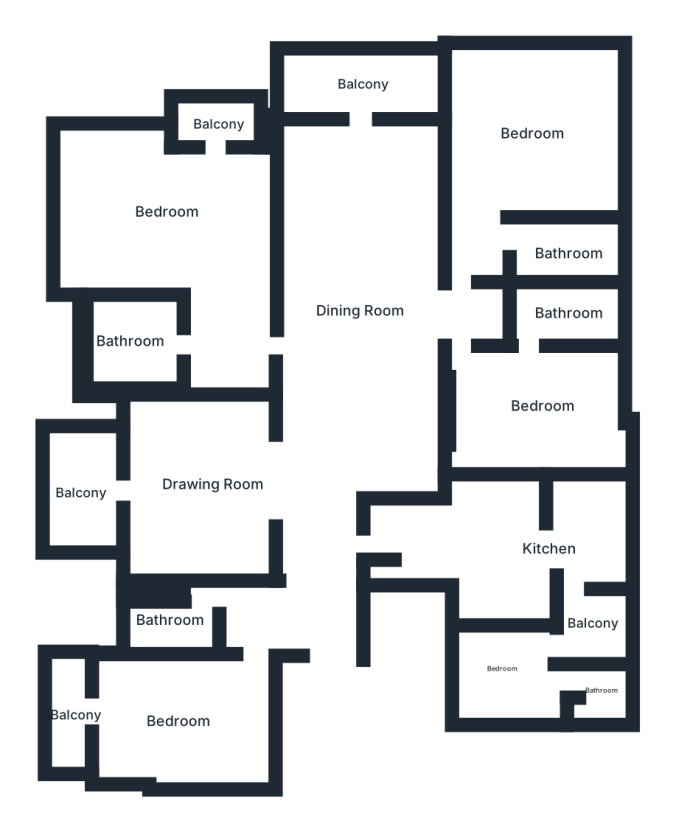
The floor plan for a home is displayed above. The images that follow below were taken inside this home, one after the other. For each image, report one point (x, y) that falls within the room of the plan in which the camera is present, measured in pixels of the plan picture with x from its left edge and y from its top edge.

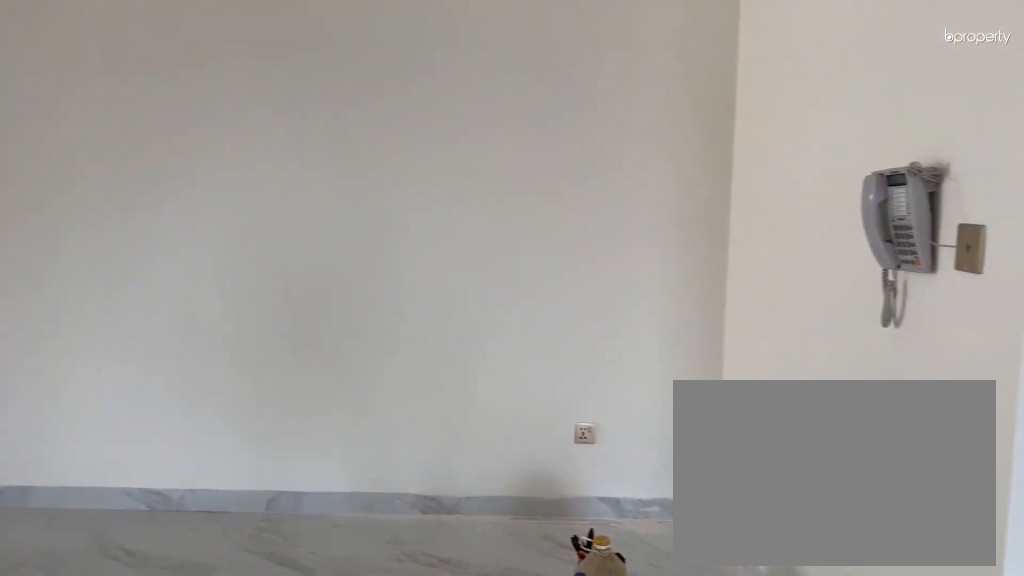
(353, 303)
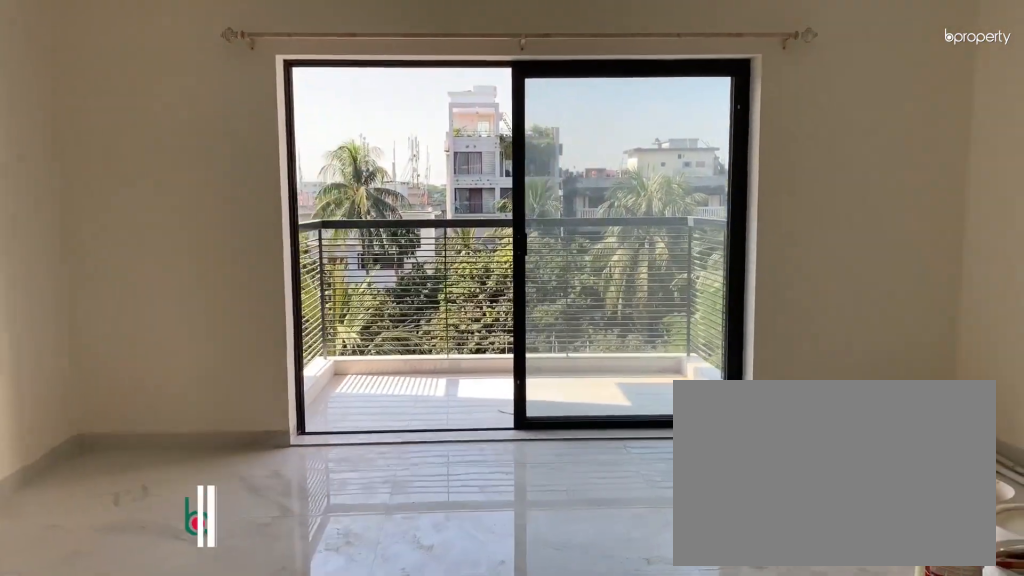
(216, 486)
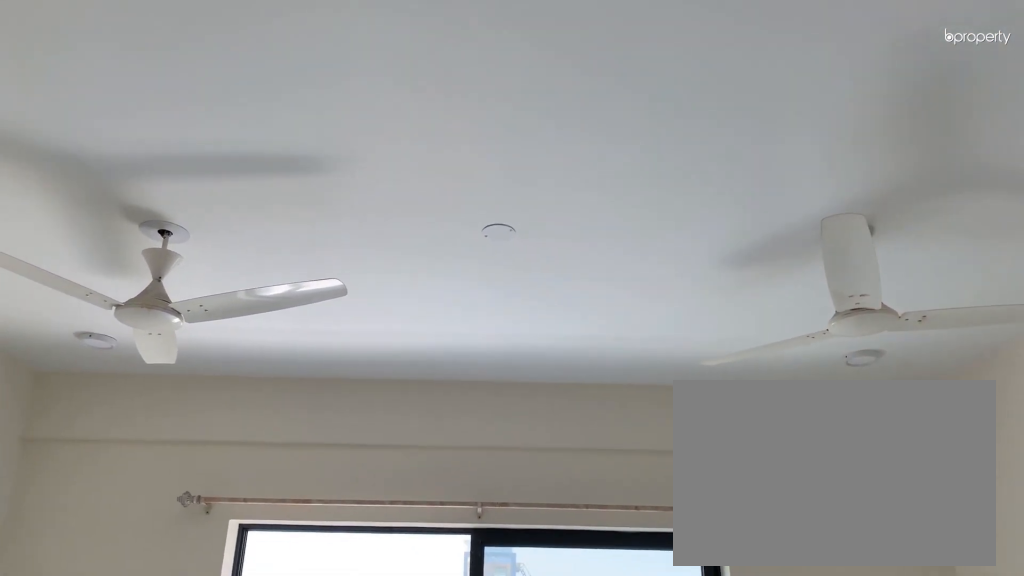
(216, 486)
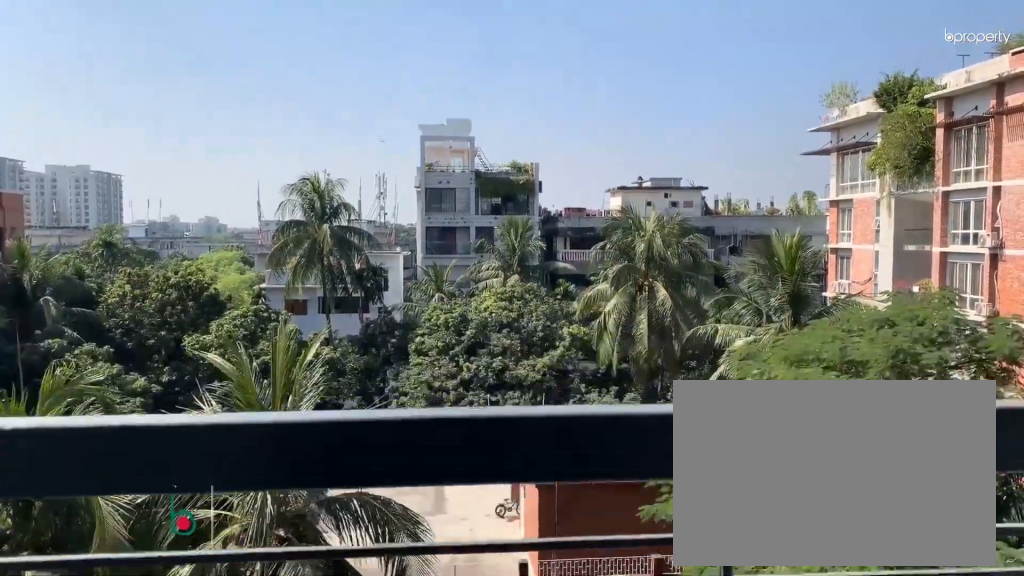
(84, 497)
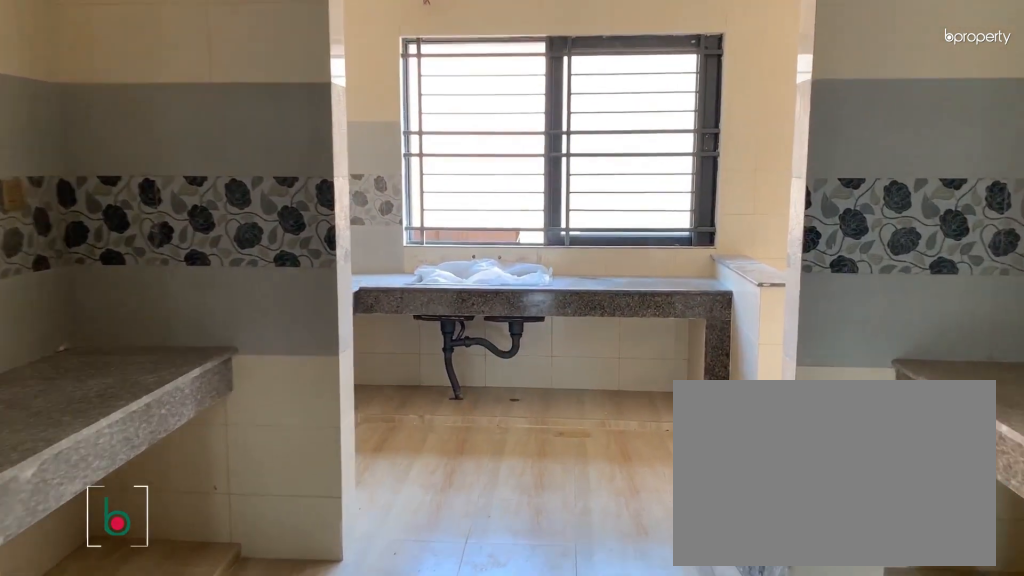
(549, 555)
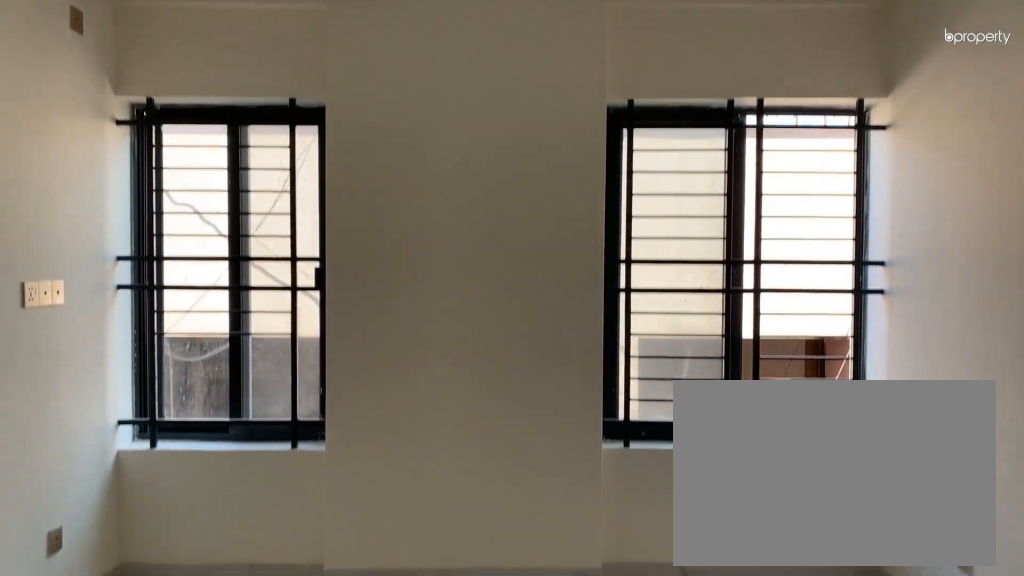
(543, 411)
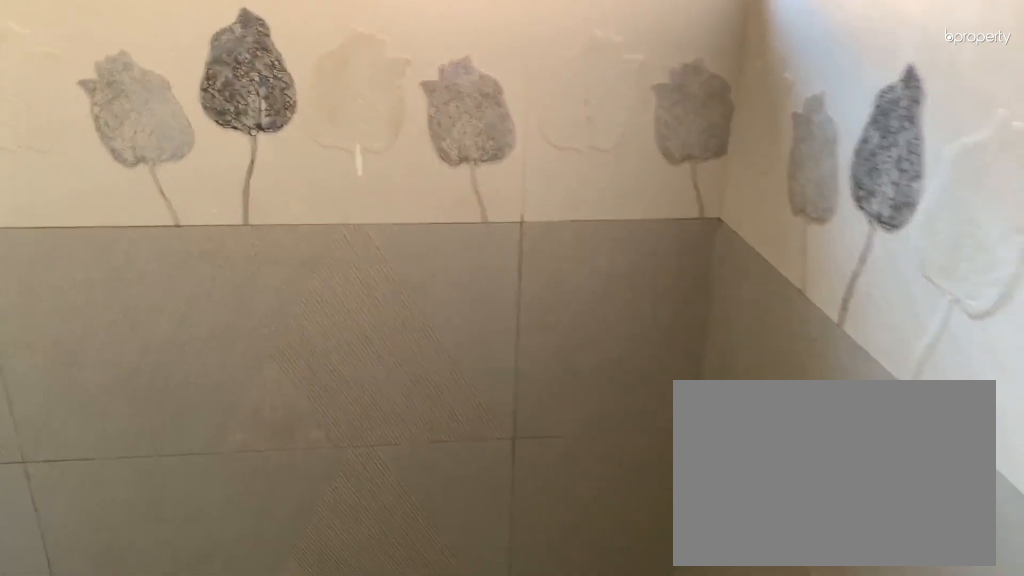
(565, 314)
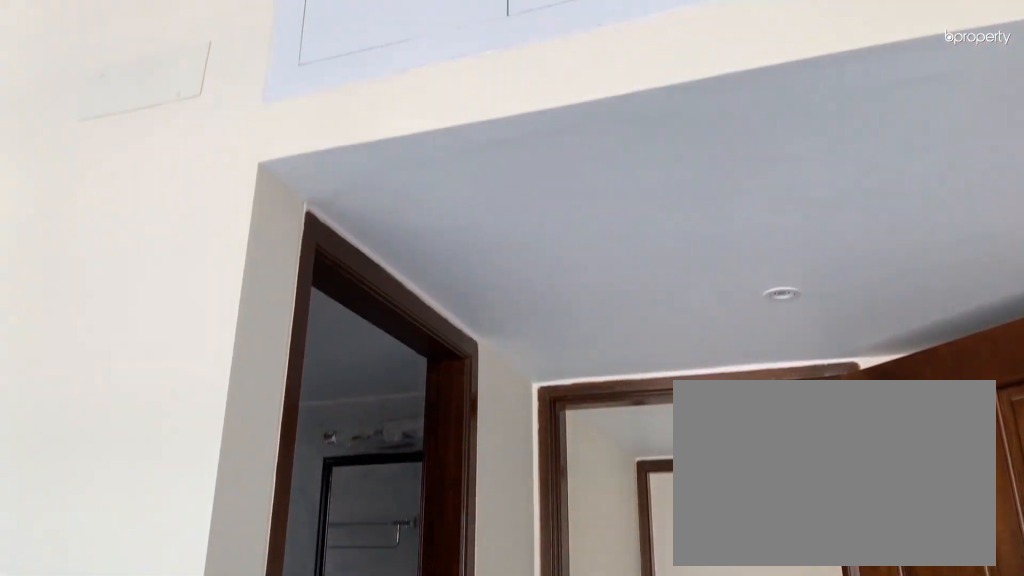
(532, 131)
